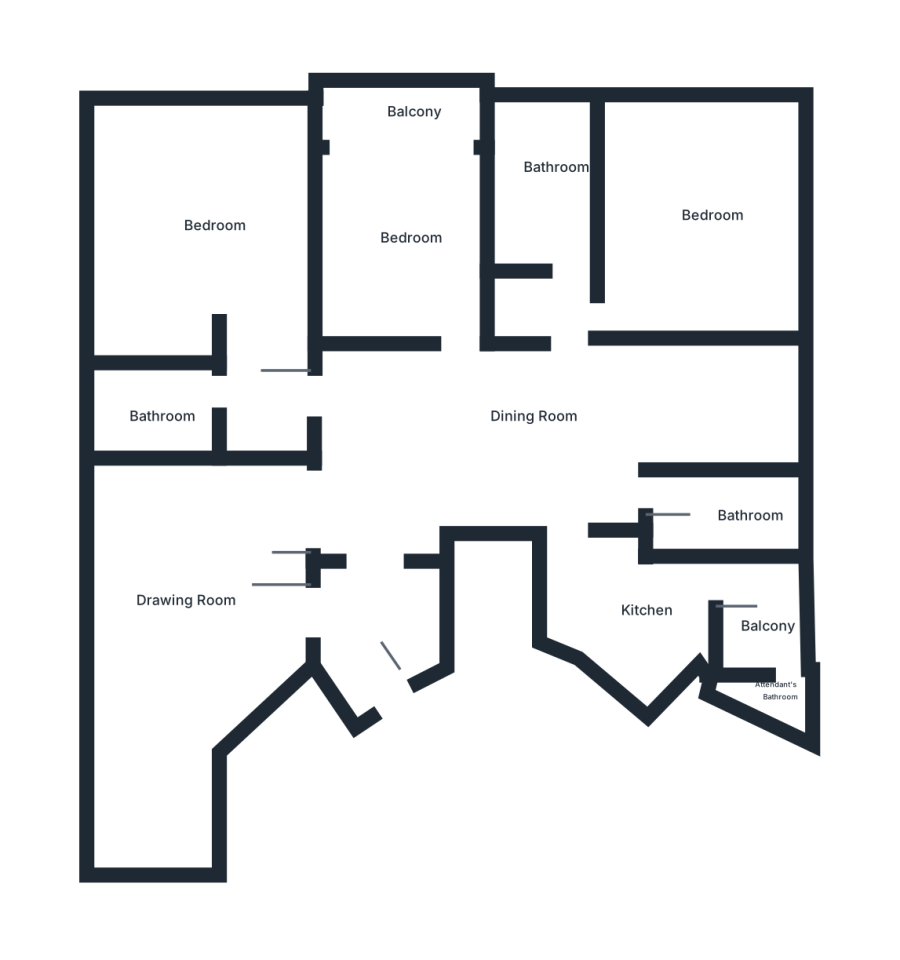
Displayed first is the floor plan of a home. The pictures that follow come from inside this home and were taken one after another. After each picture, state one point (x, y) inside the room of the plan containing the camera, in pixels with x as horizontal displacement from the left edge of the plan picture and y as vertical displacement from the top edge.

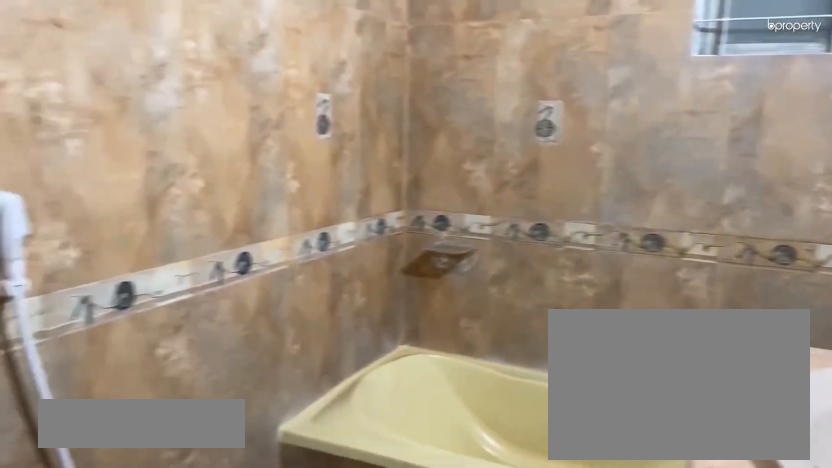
(162, 405)
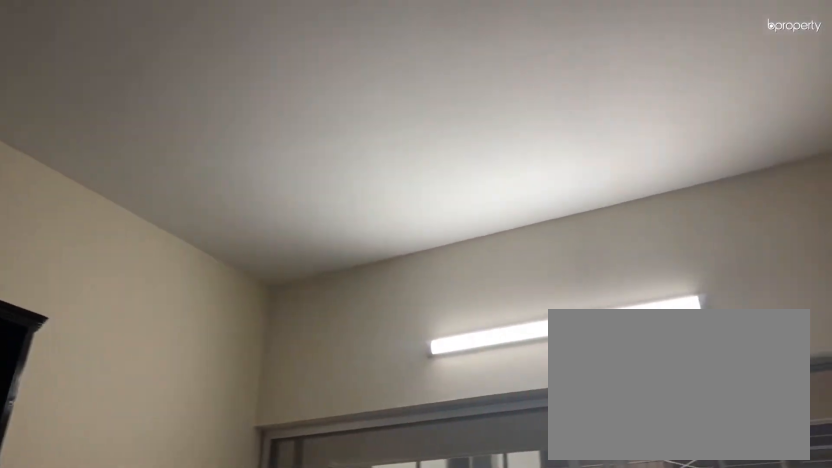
(402, 203)
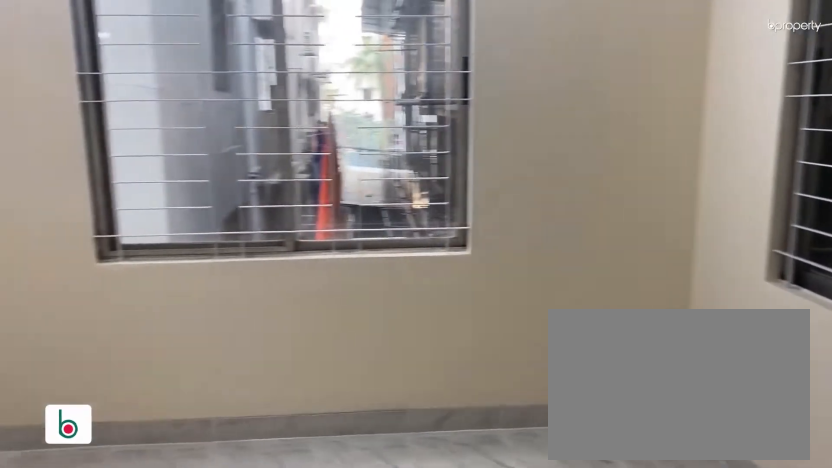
(689, 247)
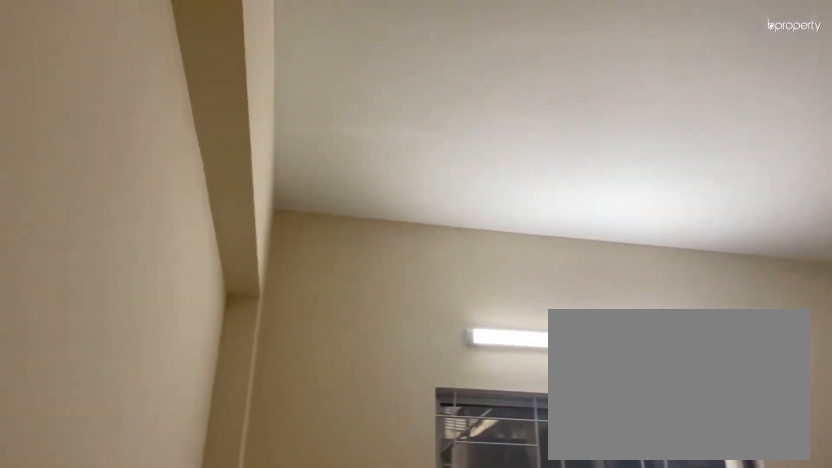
(689, 247)
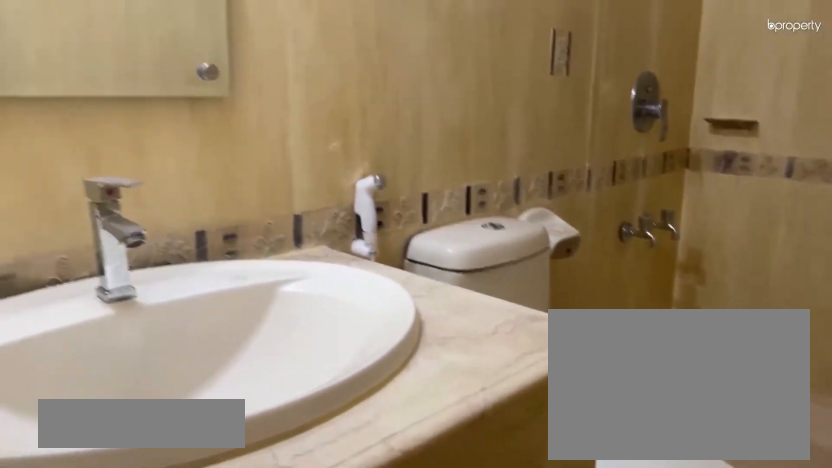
(544, 178)
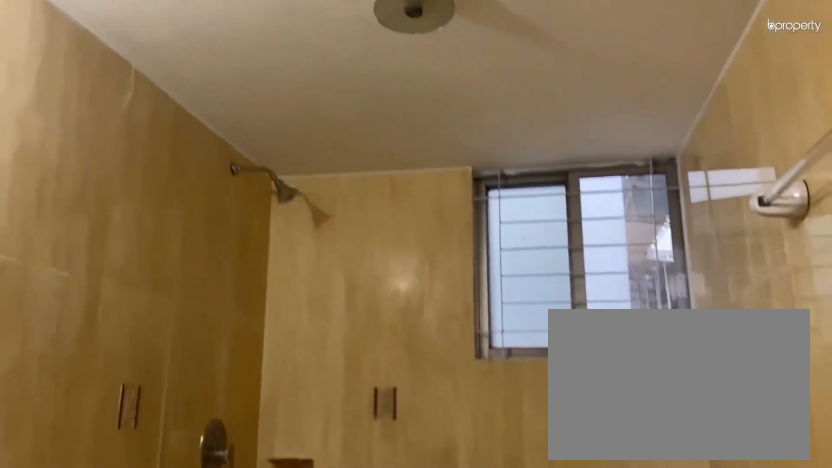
(557, 189)
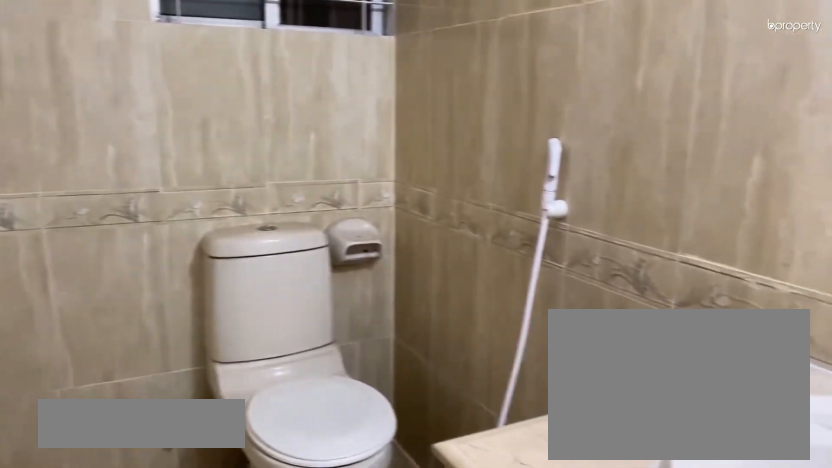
(729, 510)
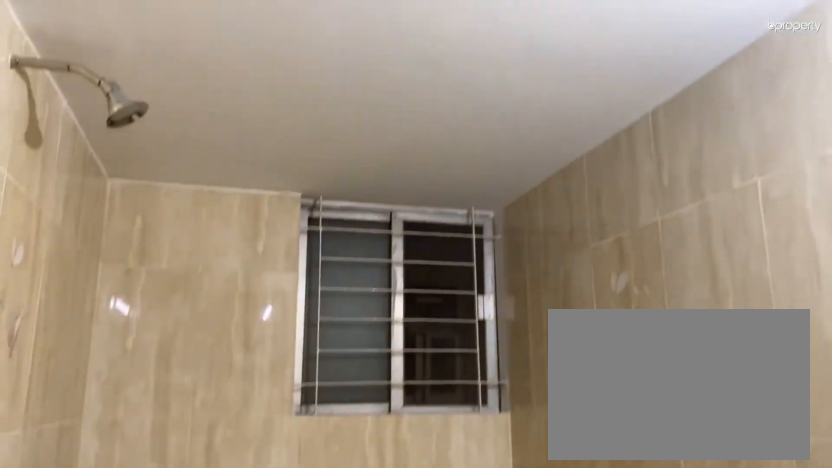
(729, 510)
